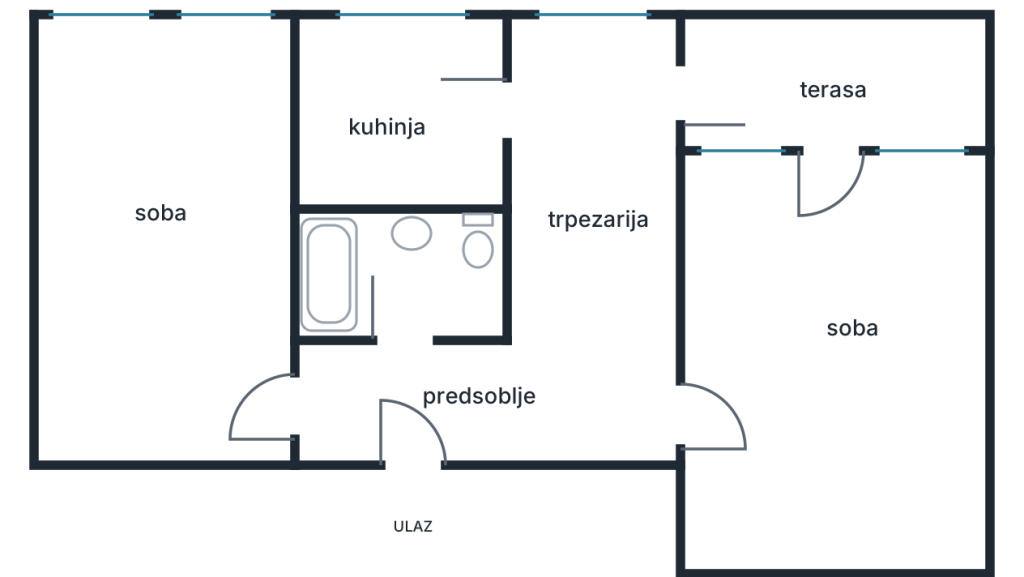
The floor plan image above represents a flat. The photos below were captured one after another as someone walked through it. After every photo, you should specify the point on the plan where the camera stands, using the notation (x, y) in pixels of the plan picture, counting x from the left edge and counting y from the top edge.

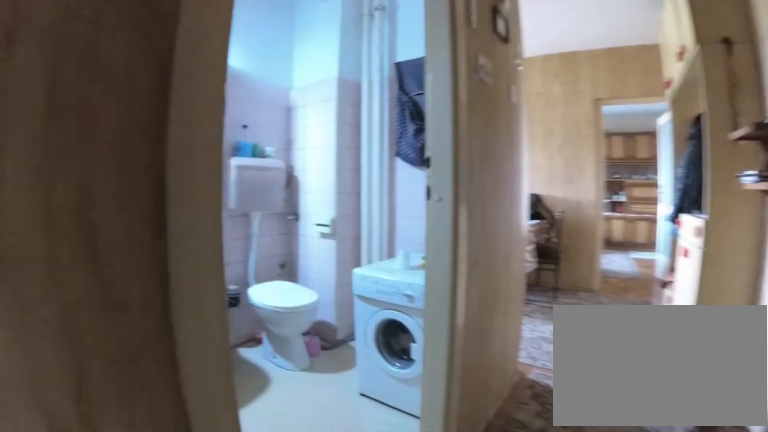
(367, 415)
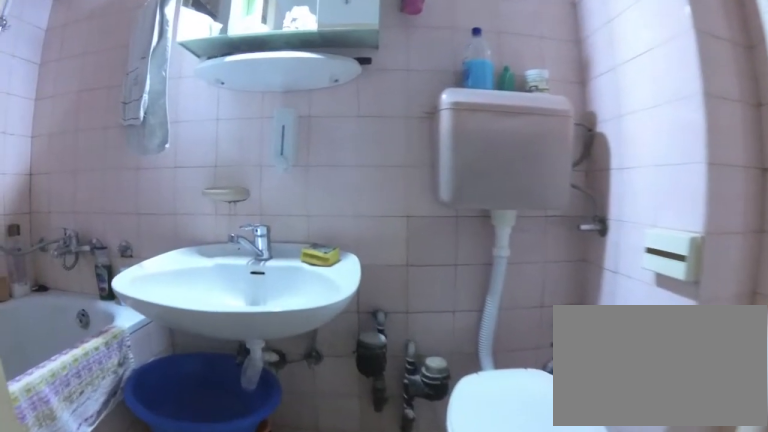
(404, 317)
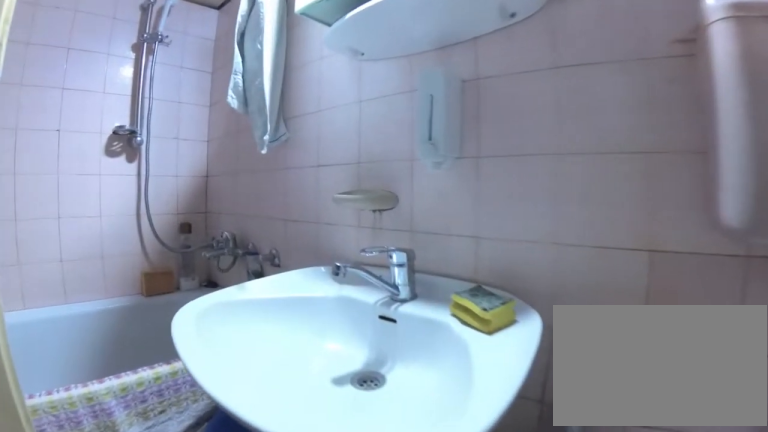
(416, 291)
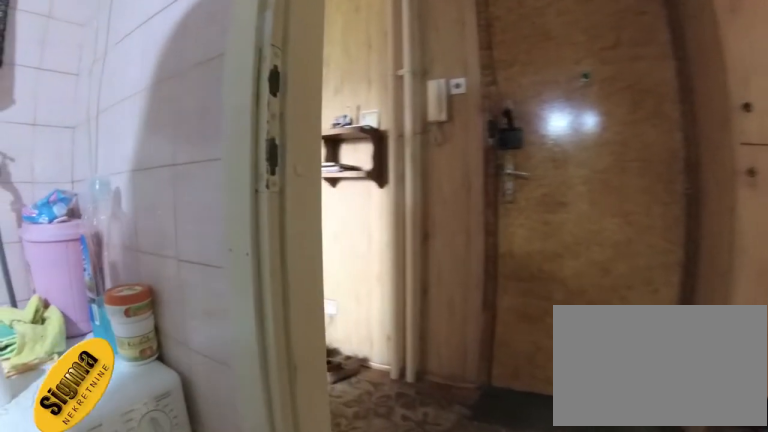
(393, 277)
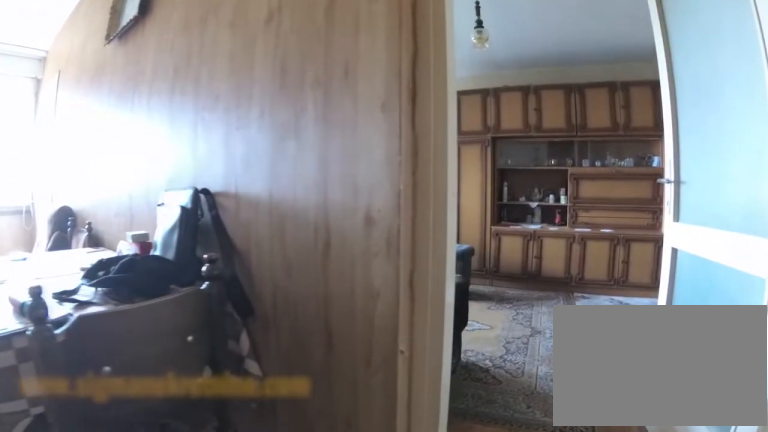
(588, 399)
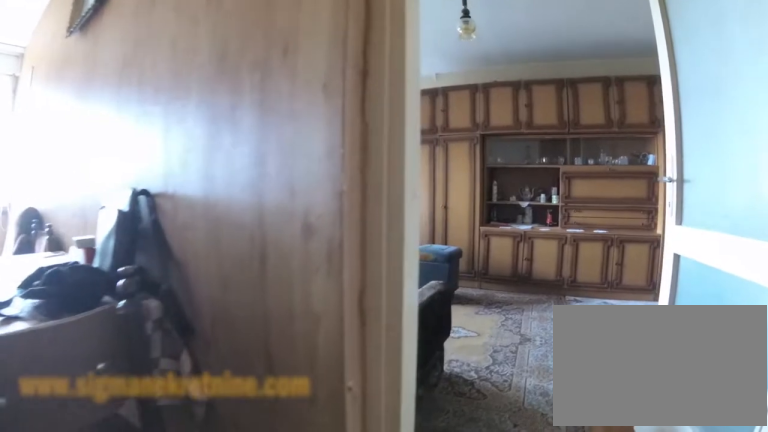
(598, 401)
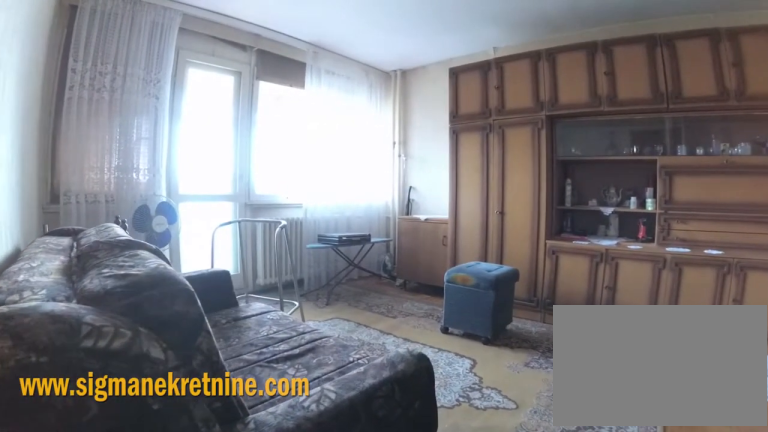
(675, 419)
